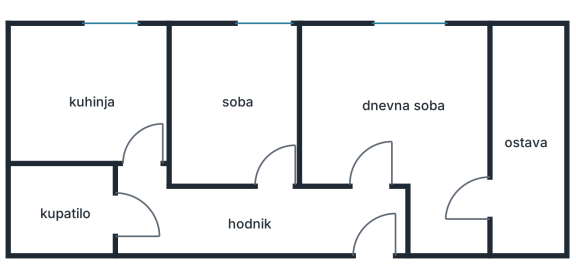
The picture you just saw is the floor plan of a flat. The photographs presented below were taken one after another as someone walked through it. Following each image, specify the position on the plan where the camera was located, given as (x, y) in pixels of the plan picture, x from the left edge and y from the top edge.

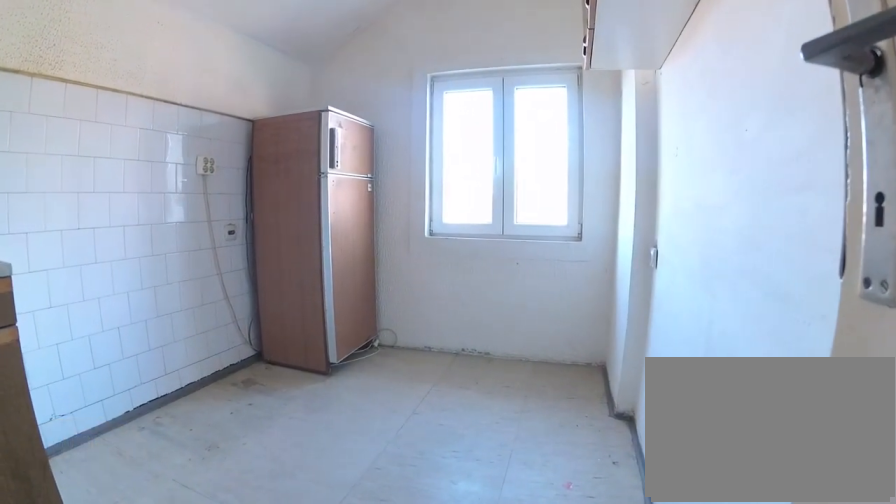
(144, 162)
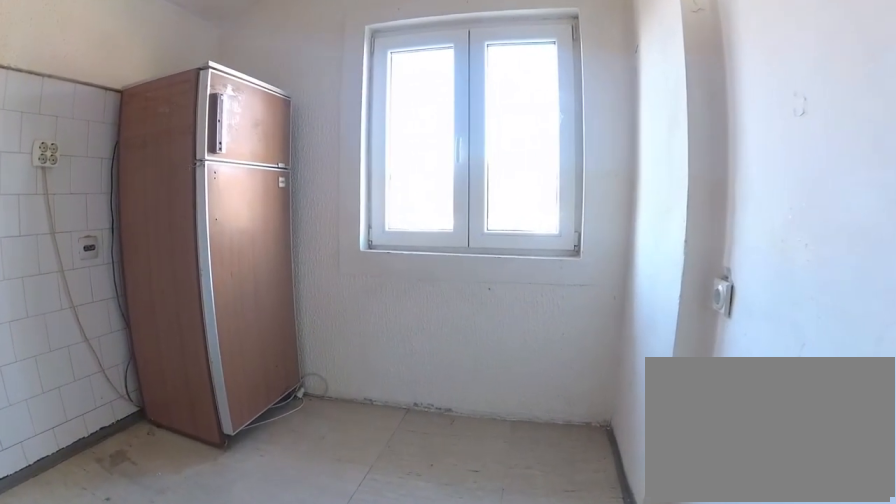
(145, 117)
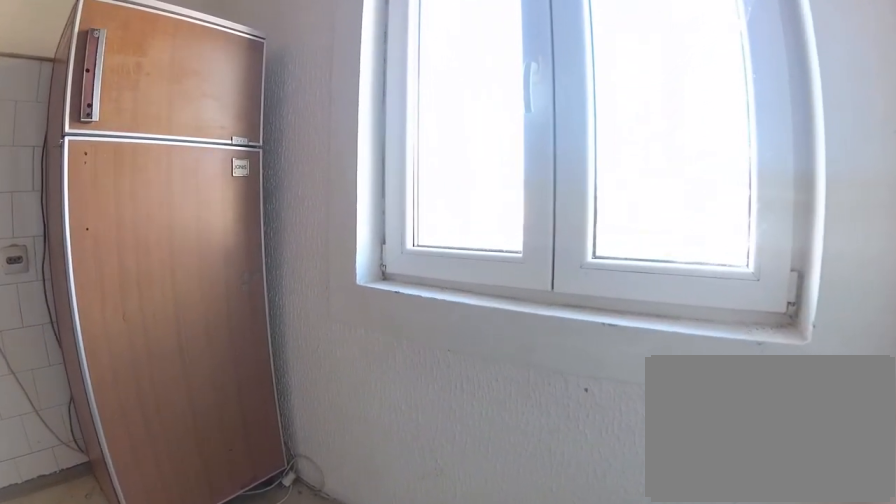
(145, 69)
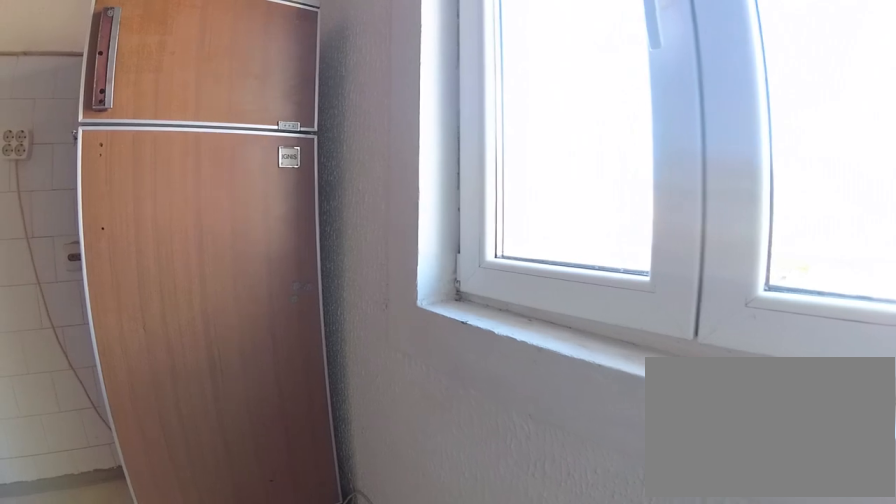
(136, 63)
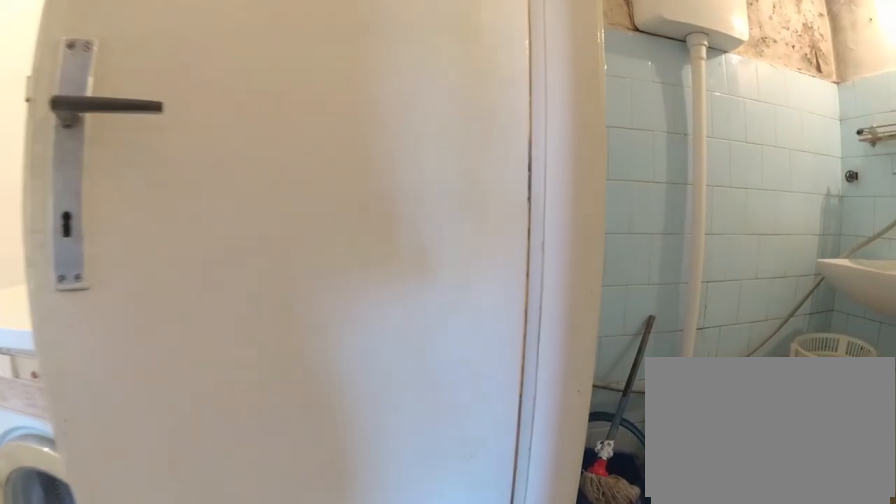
(137, 183)
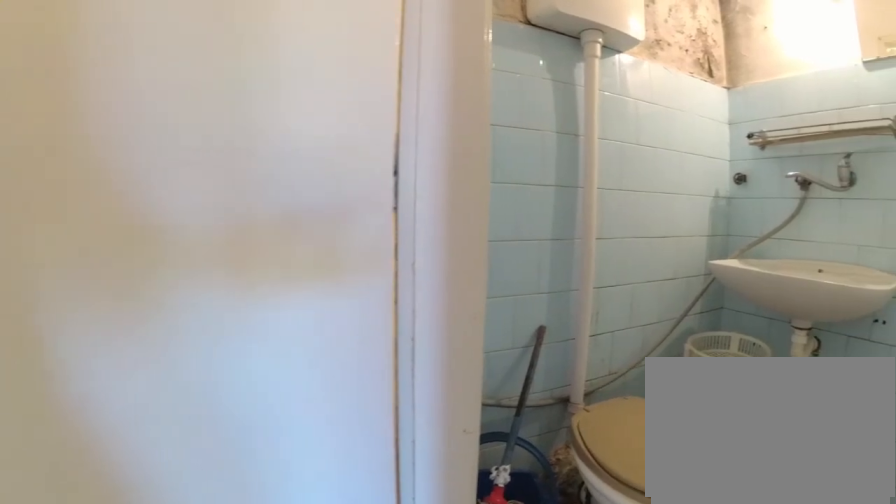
(134, 186)
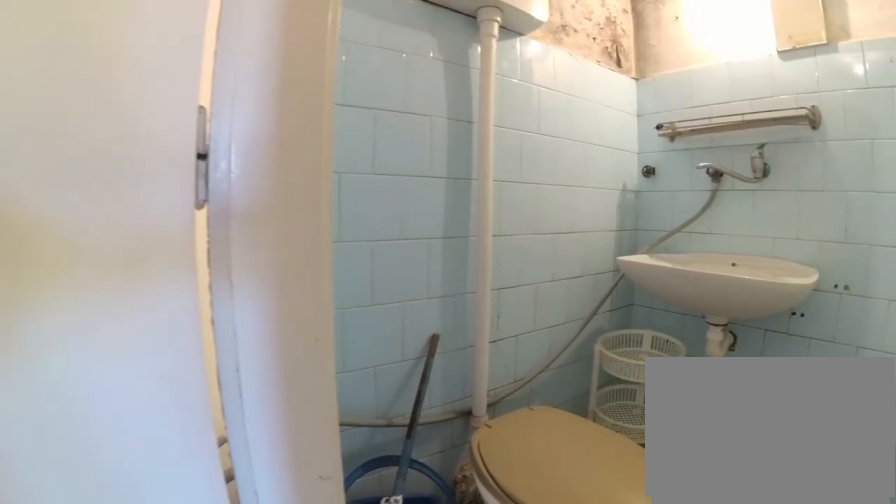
(130, 190)
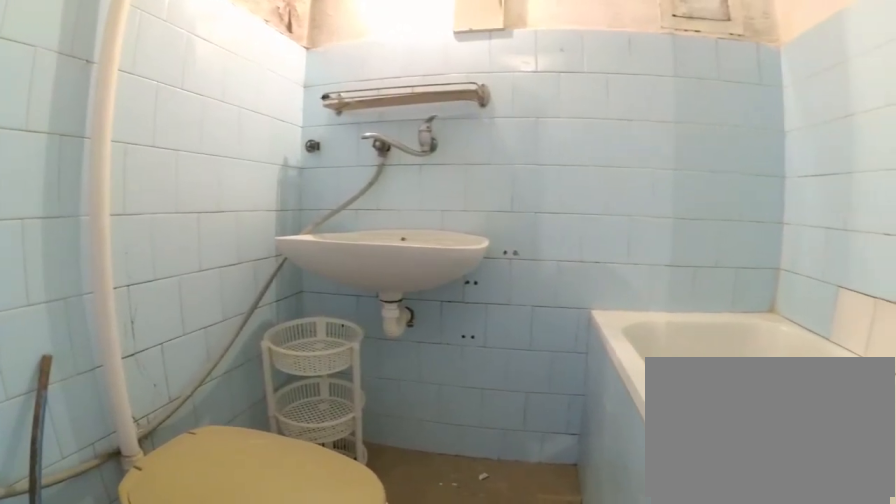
(116, 200)
